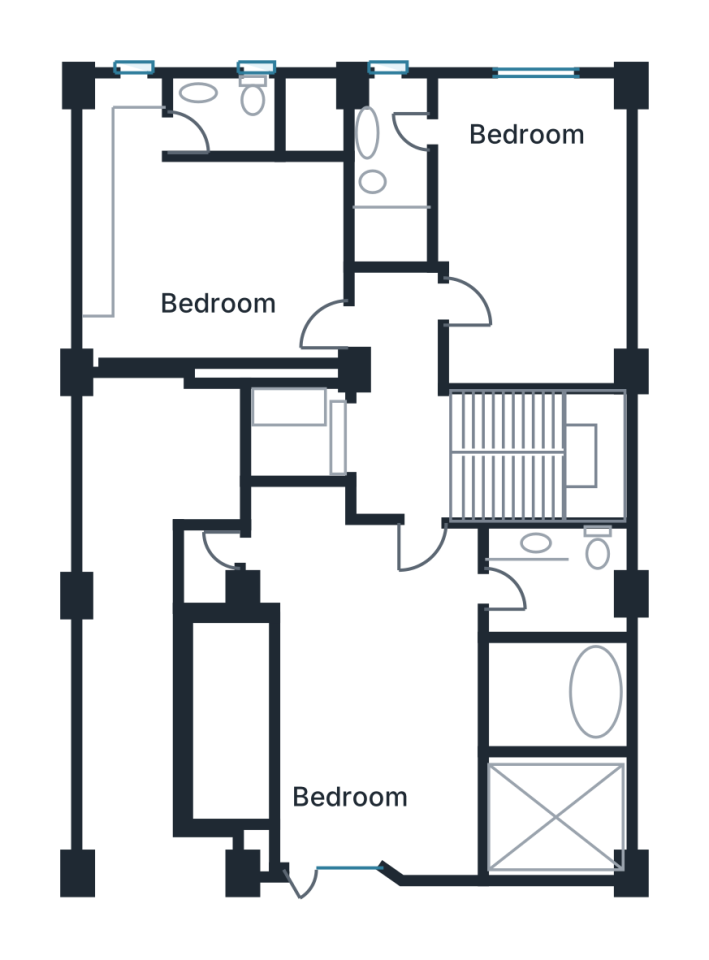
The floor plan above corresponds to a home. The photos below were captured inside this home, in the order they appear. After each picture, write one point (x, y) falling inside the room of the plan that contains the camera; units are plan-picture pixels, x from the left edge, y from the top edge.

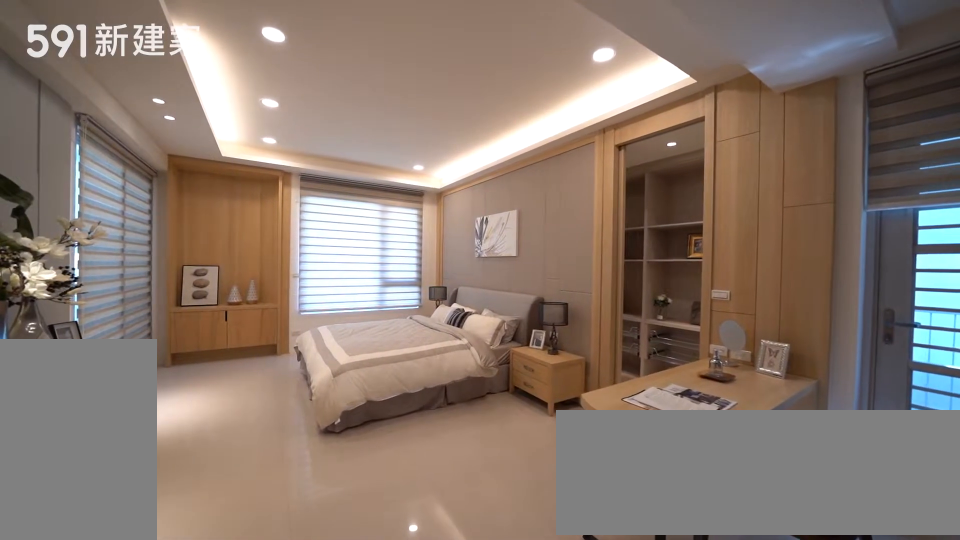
(341, 710)
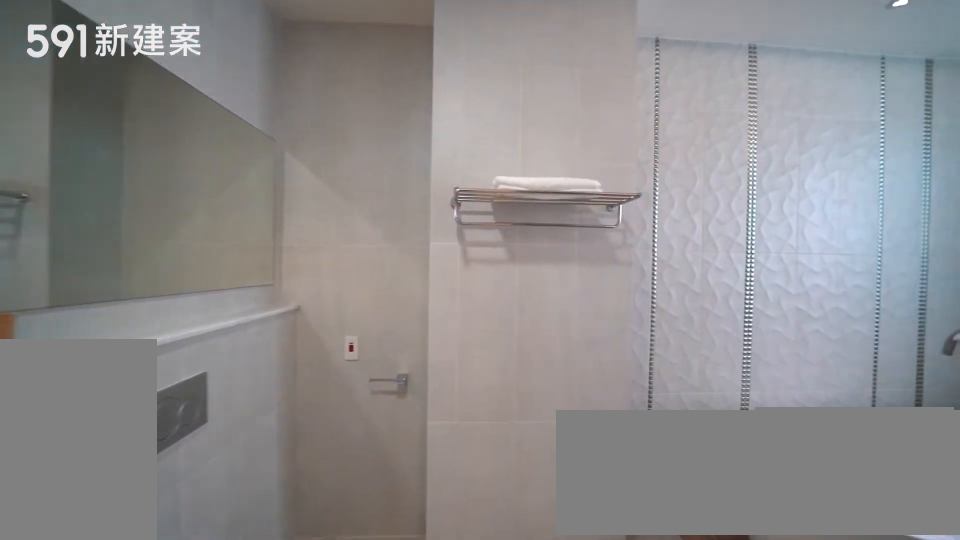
(560, 644)
